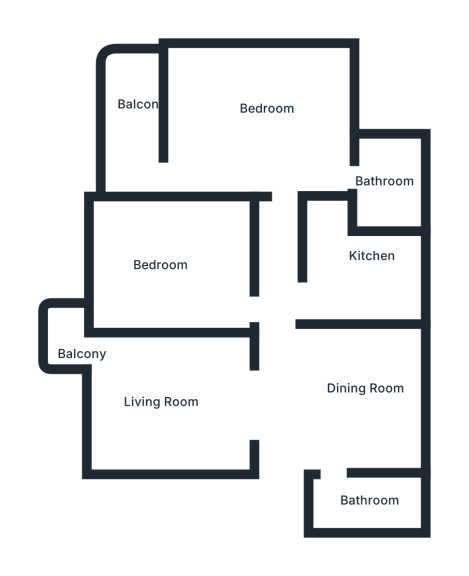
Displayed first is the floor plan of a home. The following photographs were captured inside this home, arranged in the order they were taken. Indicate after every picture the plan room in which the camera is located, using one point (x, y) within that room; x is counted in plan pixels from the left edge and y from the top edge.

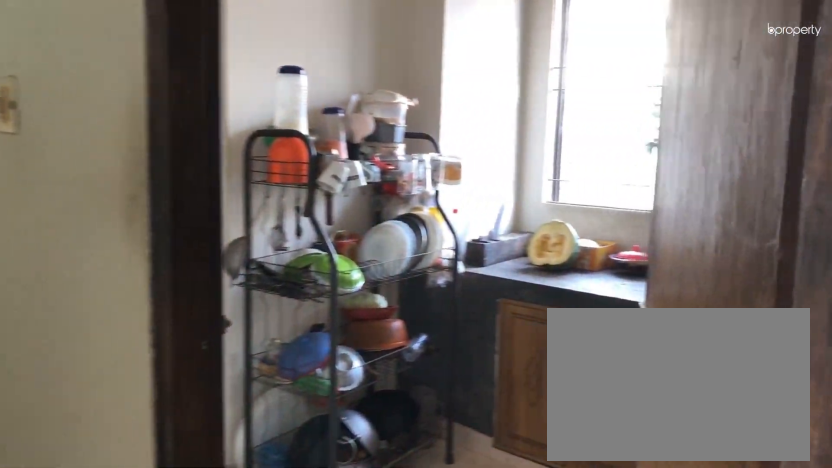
(335, 293)
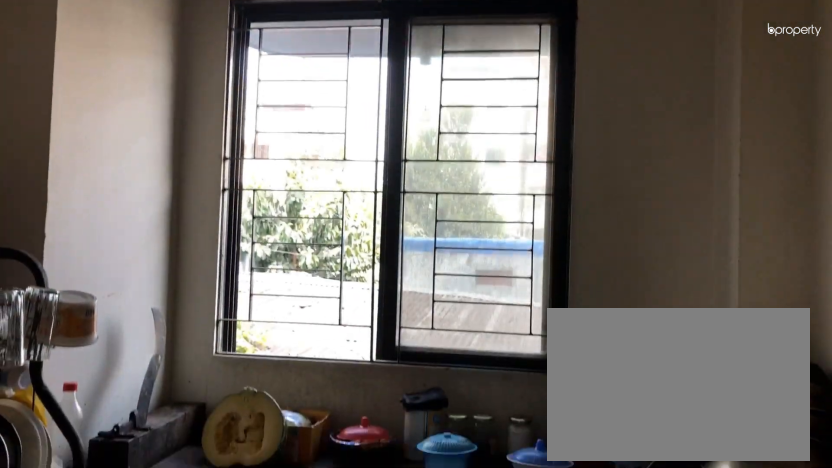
(347, 286)
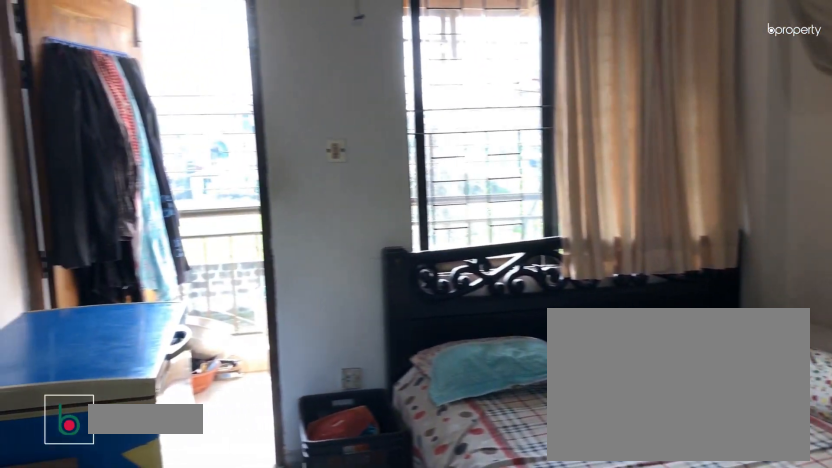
(254, 110)
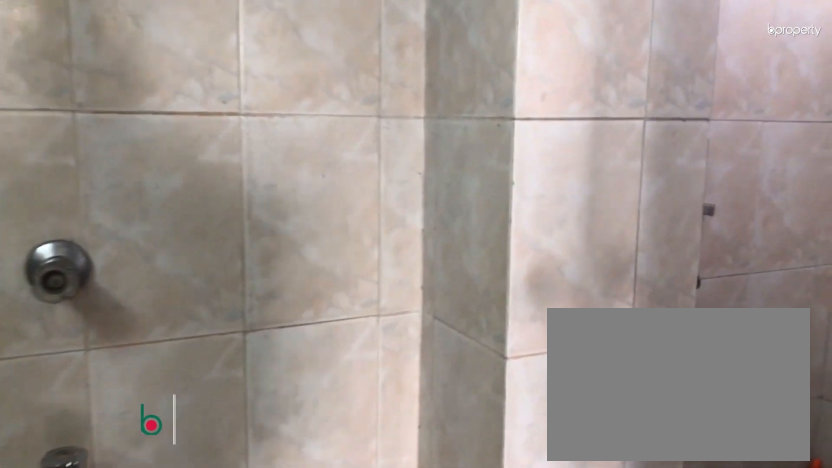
(389, 183)
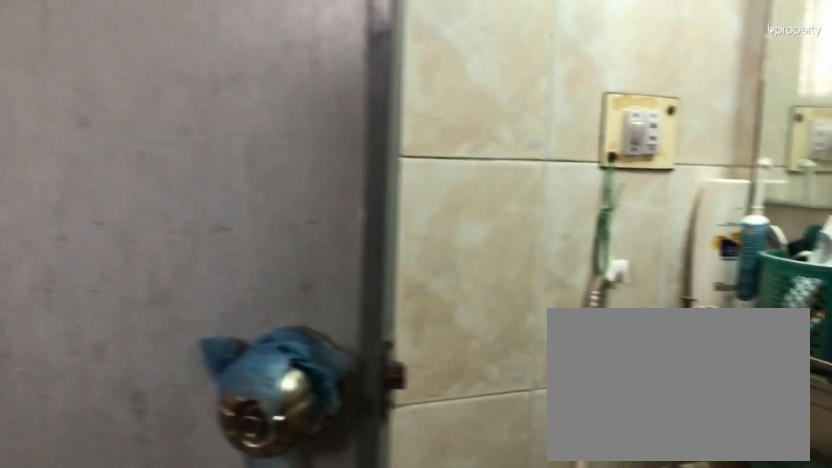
(389, 183)
